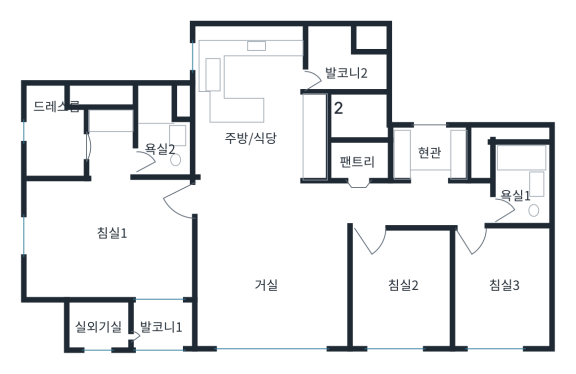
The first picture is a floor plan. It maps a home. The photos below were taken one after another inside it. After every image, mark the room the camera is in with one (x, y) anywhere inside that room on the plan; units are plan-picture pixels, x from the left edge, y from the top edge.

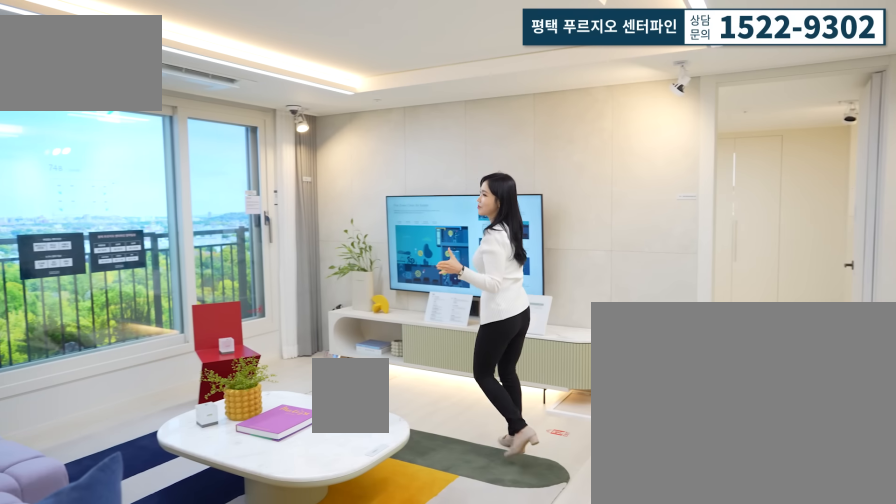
(268, 276)
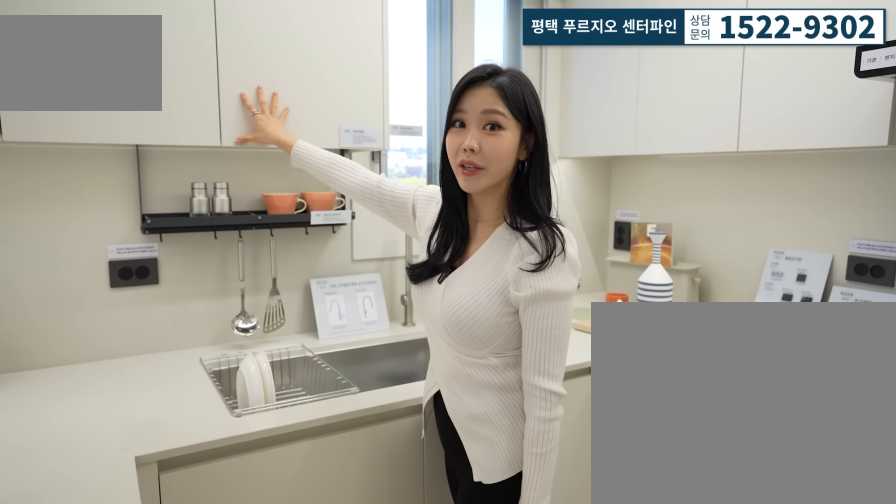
(262, 113)
